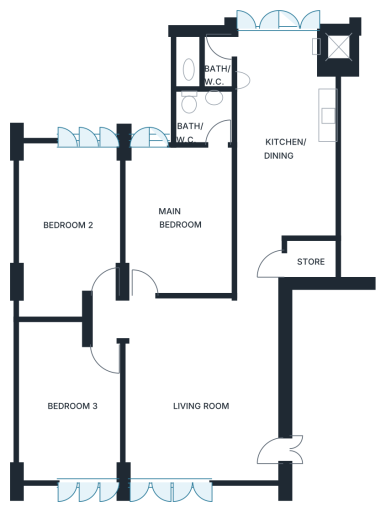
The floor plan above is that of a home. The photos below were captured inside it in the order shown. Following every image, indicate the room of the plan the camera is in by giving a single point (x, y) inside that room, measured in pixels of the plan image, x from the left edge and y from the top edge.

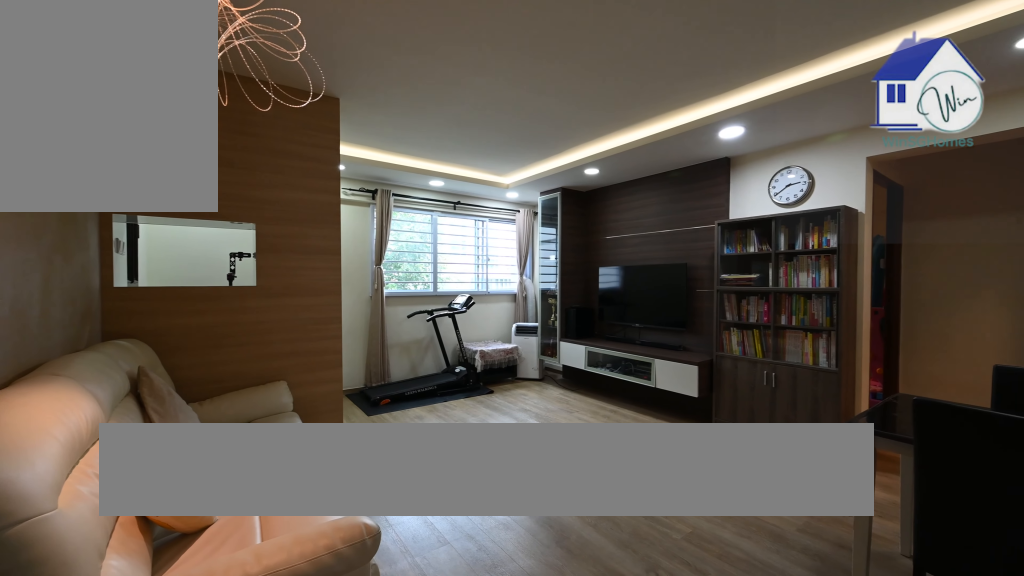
(205, 388)
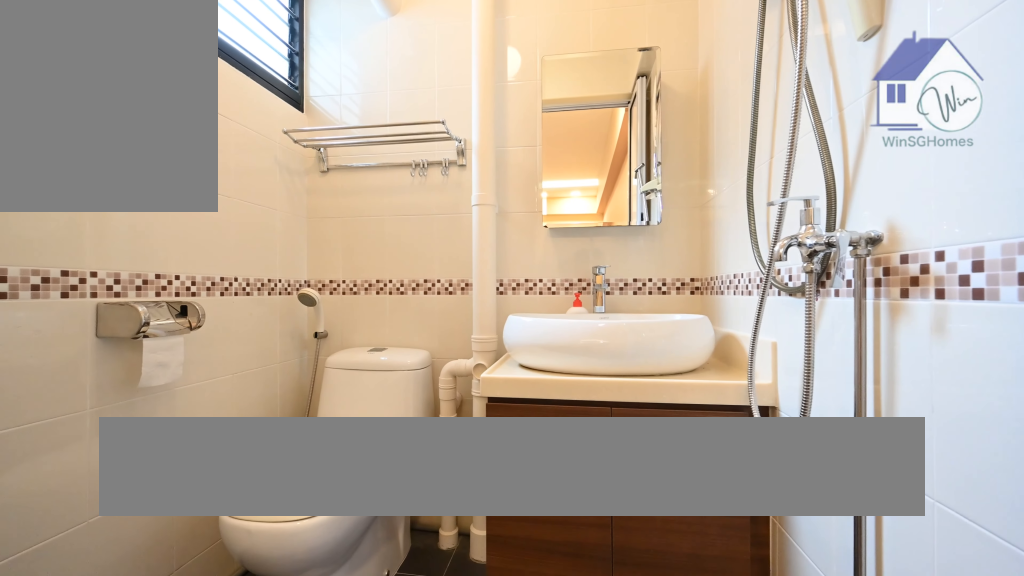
(202, 115)
